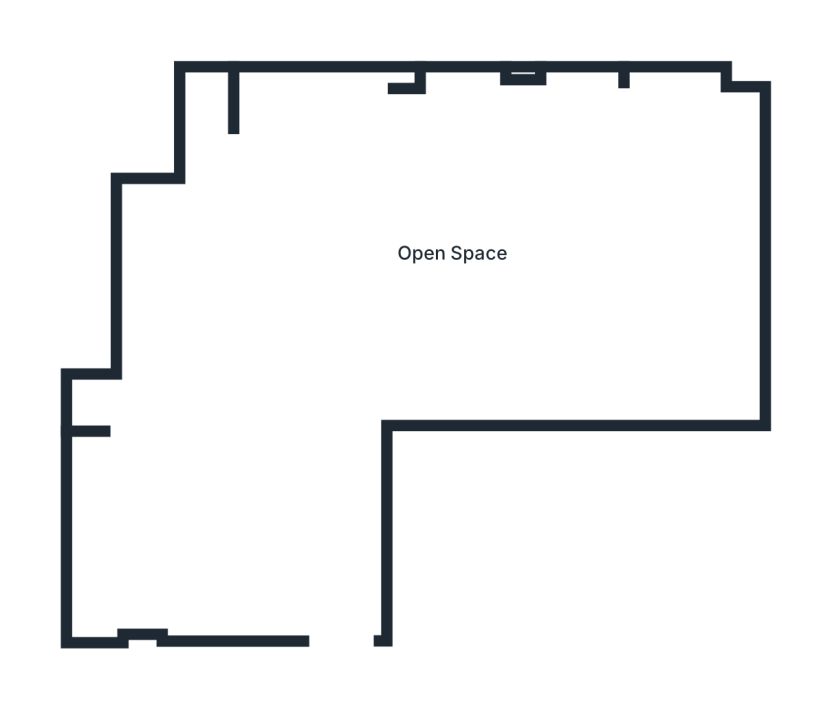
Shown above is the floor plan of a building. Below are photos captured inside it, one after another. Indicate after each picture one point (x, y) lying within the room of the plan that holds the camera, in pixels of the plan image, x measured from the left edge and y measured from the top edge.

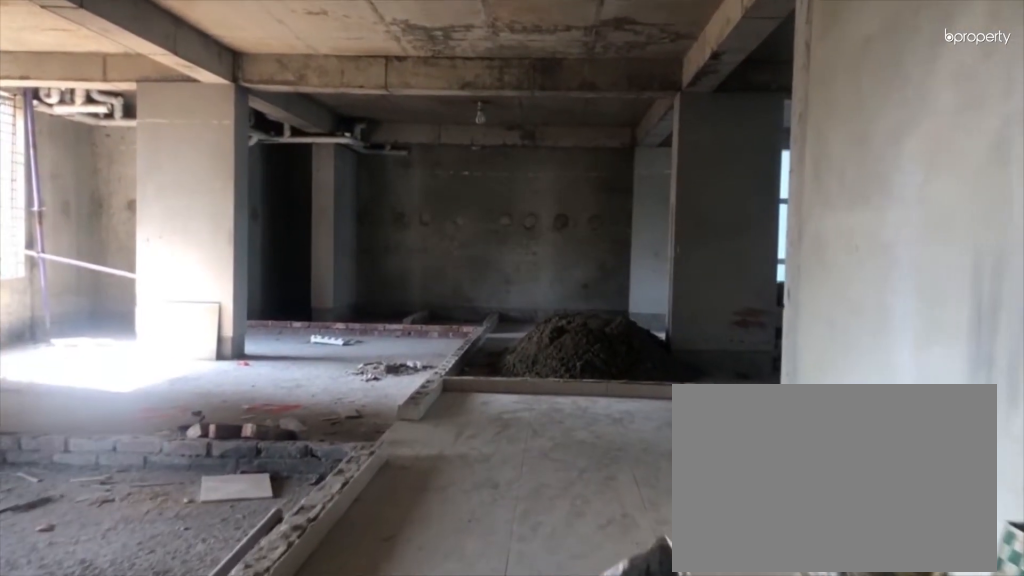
(316, 570)
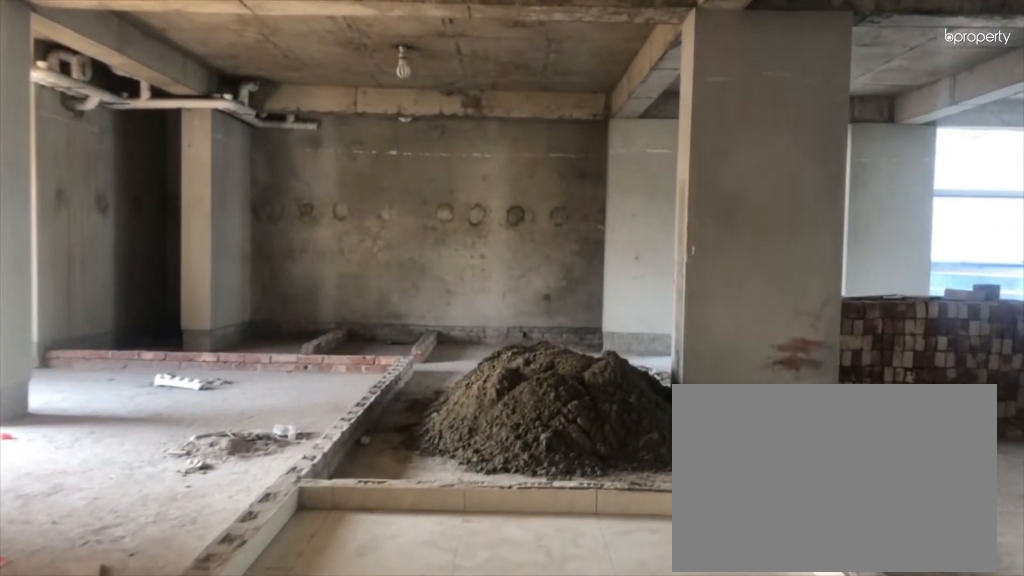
(336, 385)
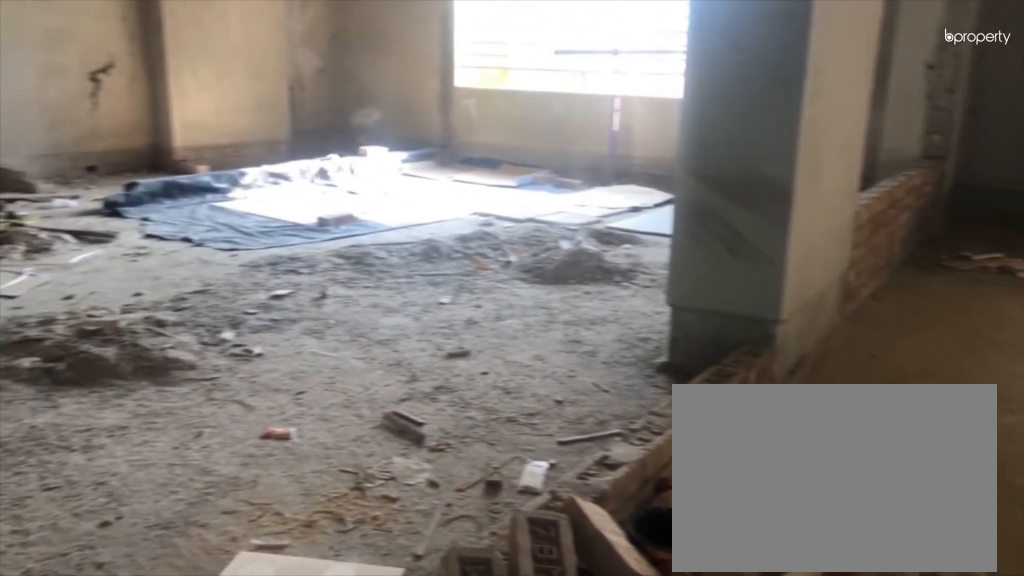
(391, 245)
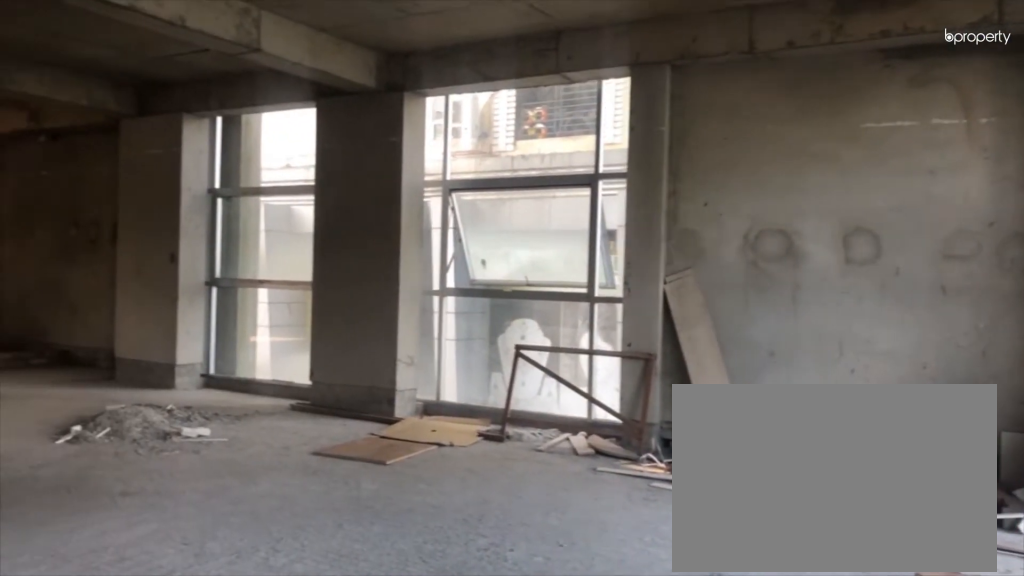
(391, 245)
